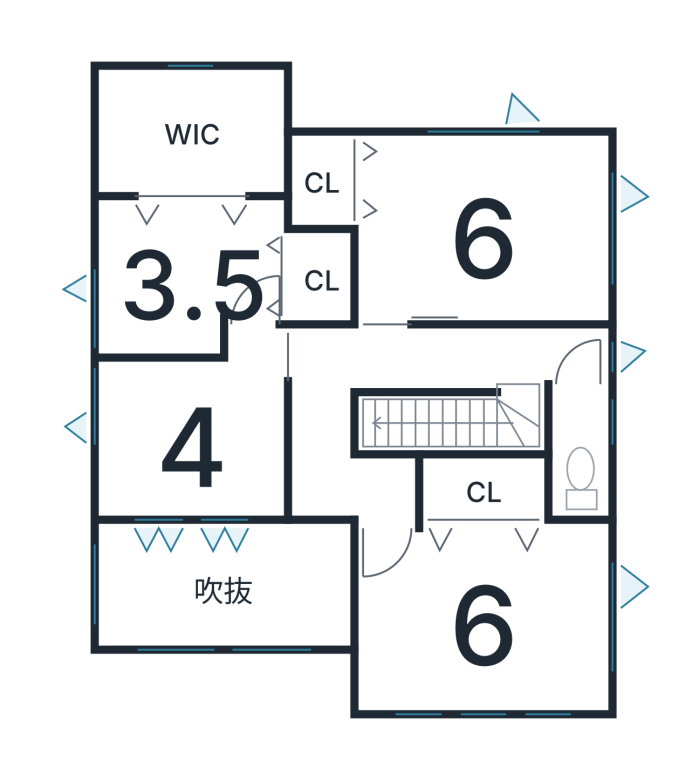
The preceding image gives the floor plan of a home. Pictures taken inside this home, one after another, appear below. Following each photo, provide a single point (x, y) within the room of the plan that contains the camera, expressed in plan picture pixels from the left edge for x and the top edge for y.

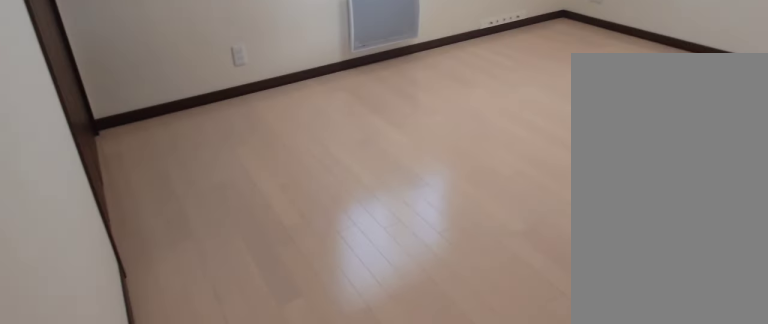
(467, 240)
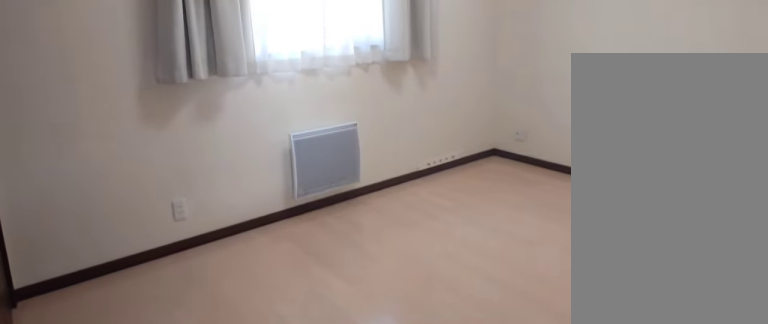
(467, 240)
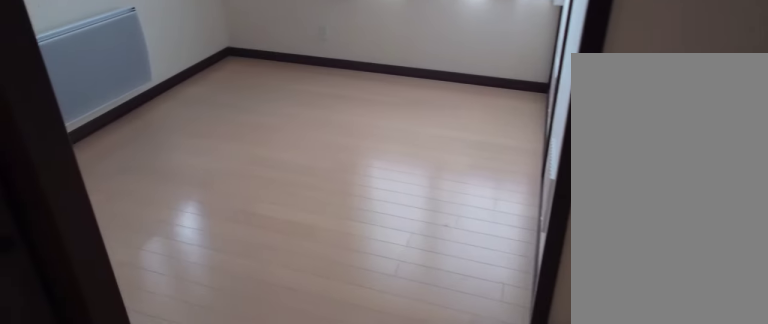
(183, 439)
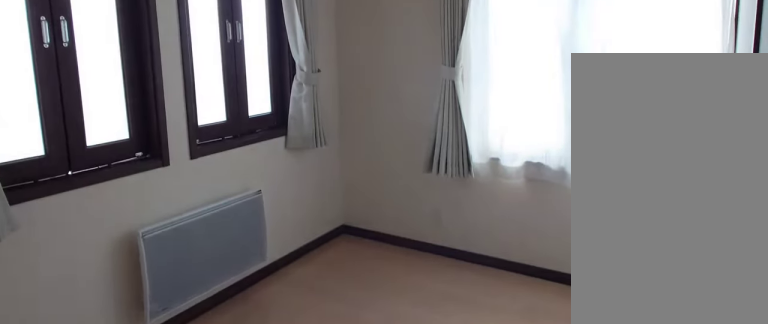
(183, 439)
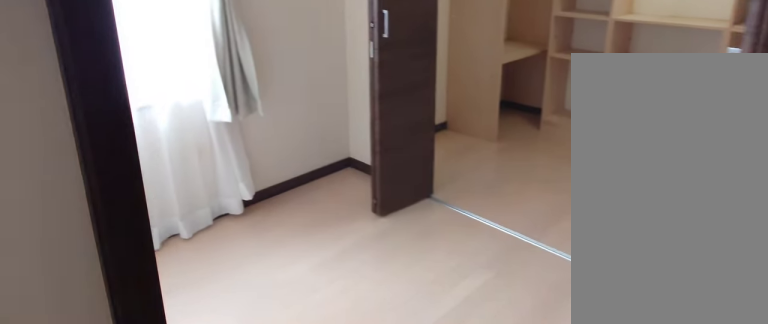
(185, 286)
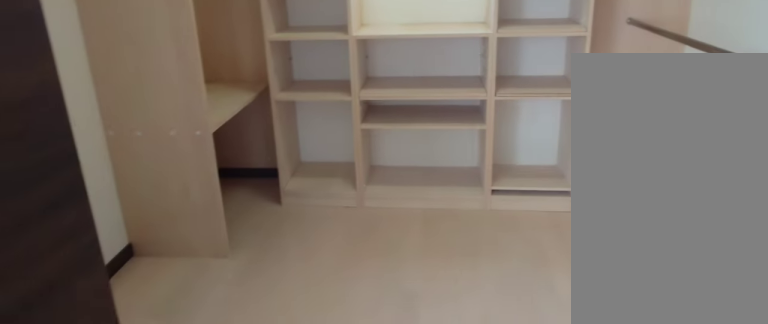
(178, 122)
